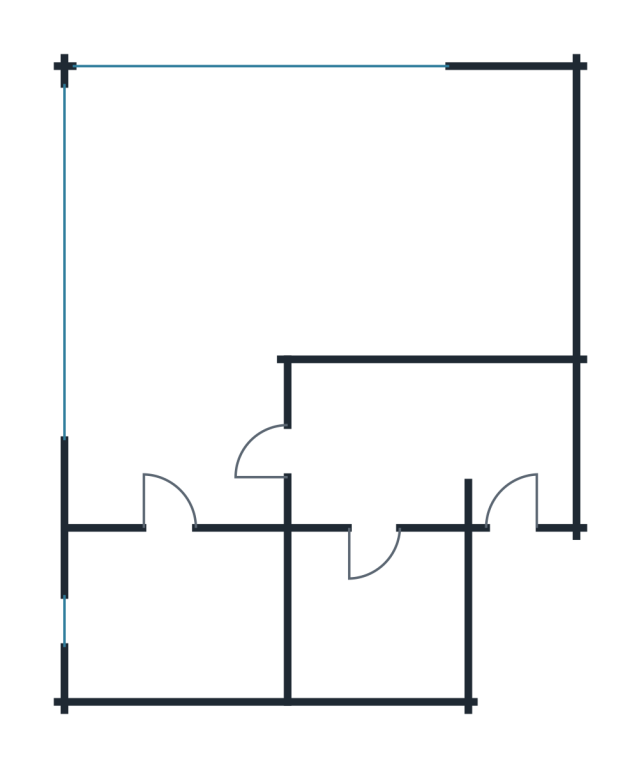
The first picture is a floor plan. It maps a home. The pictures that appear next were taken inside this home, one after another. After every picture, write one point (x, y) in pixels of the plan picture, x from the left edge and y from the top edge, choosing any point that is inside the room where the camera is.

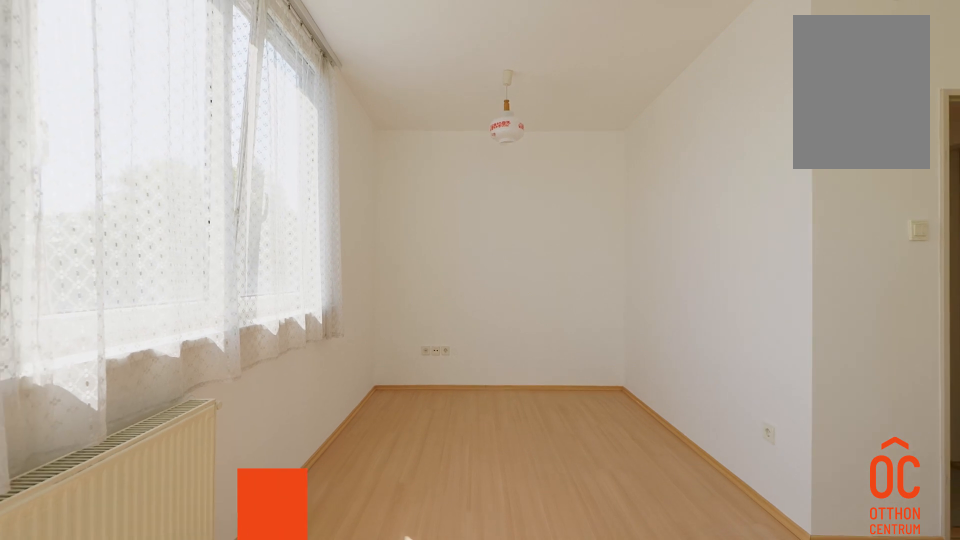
(213, 238)
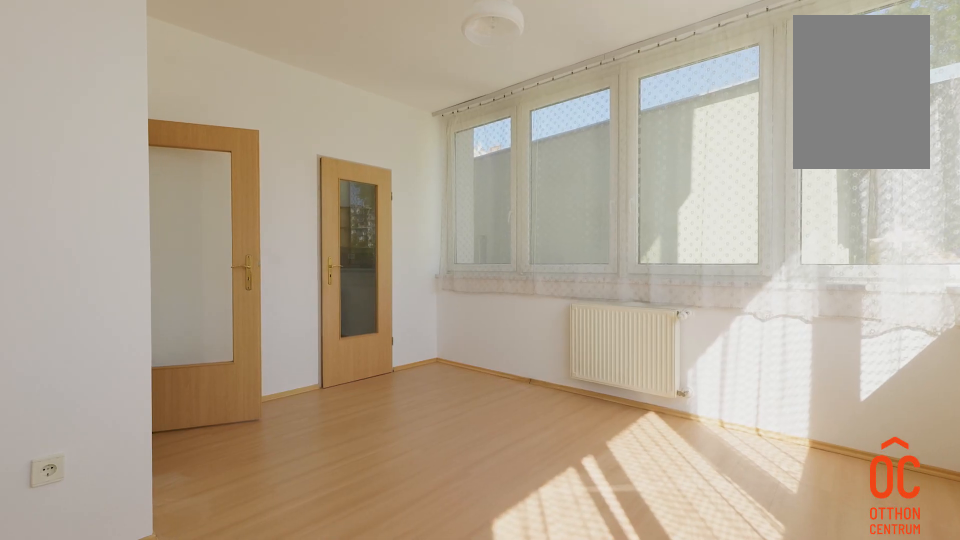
(213, 238)
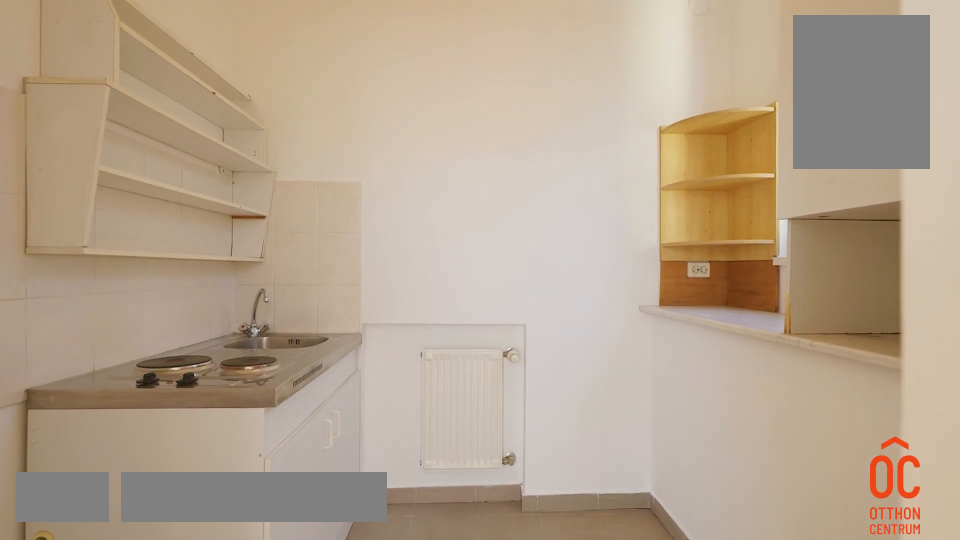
(213, 616)
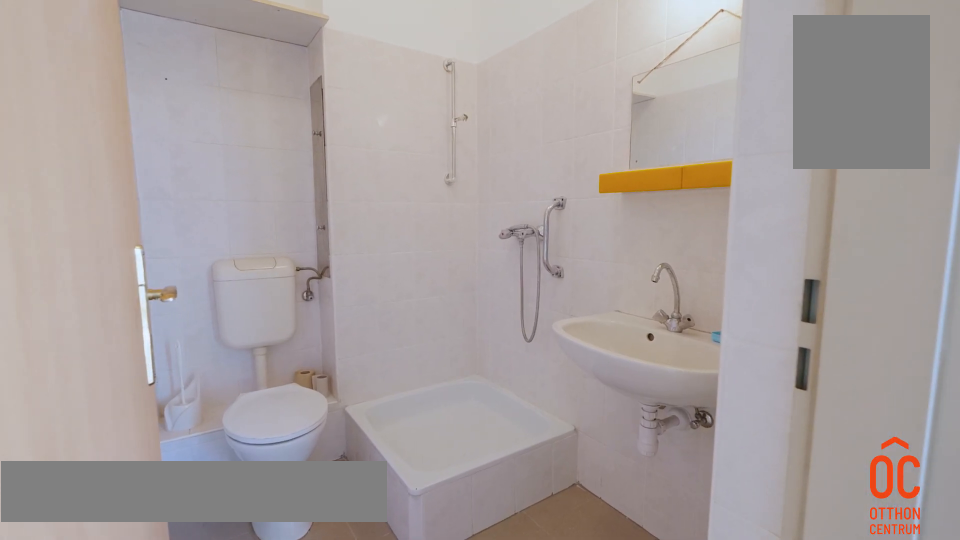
(380, 616)
